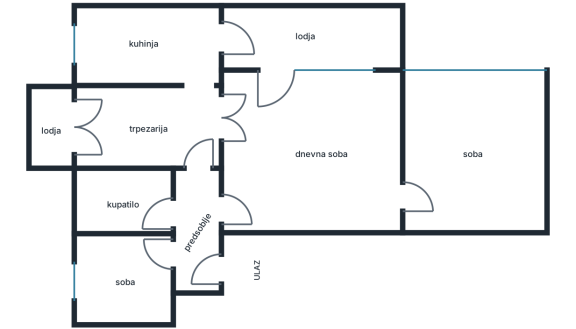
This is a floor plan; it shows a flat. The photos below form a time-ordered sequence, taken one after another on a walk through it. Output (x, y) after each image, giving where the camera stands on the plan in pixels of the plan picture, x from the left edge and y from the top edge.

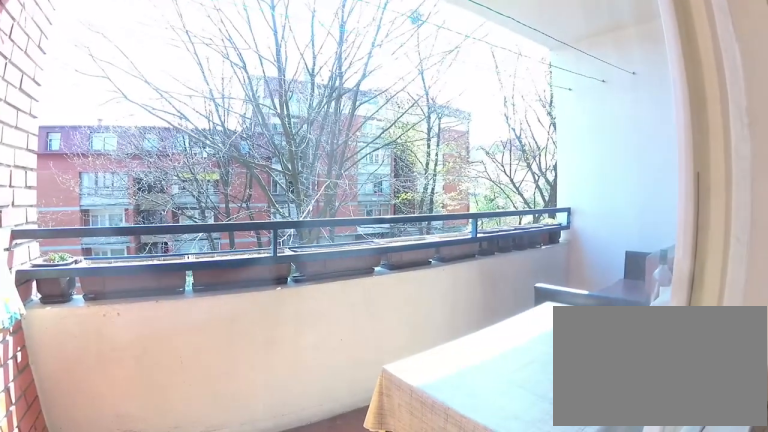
(247, 93)
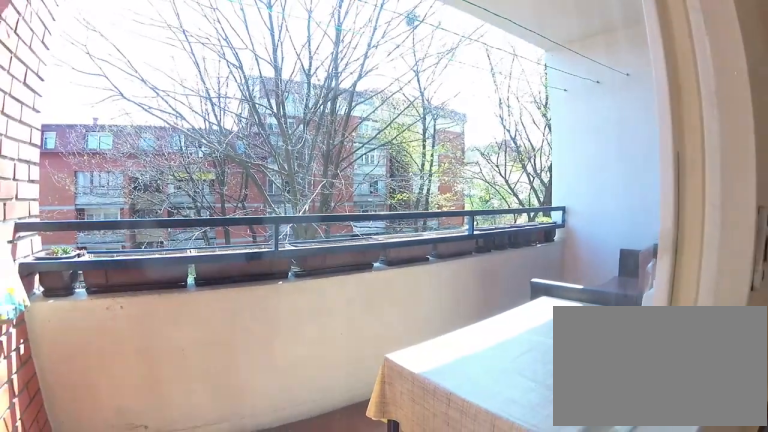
(246, 95)
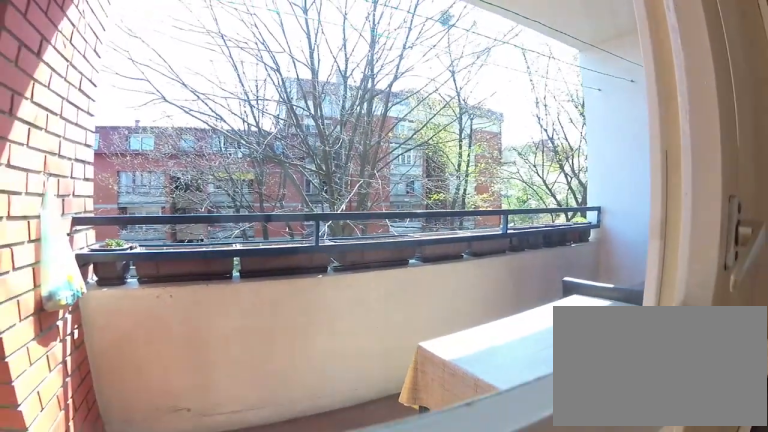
(247, 100)
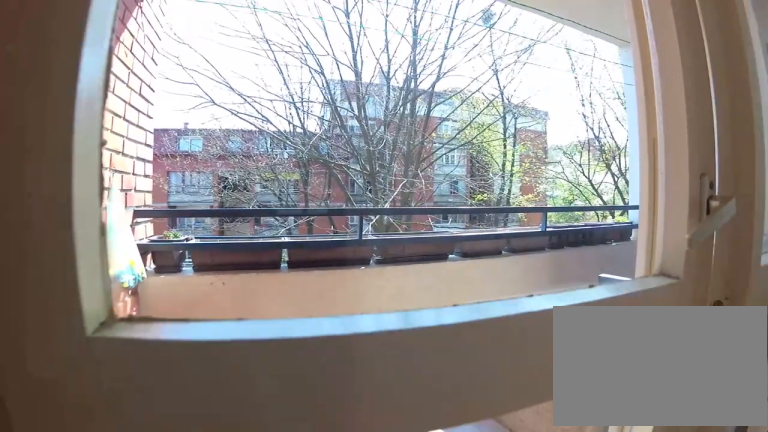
(249, 106)
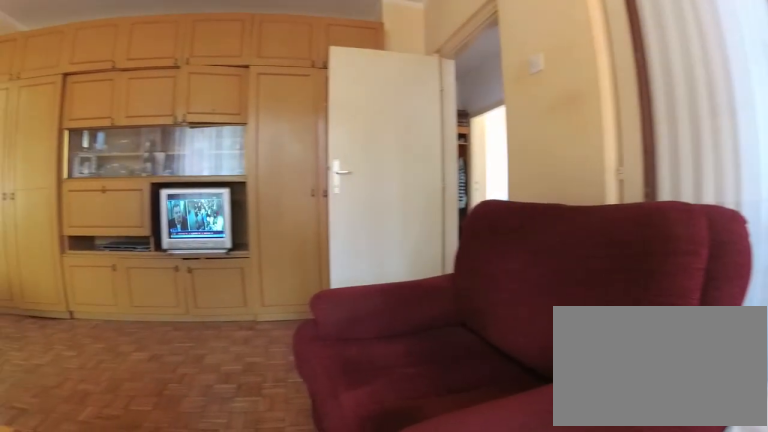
(259, 126)
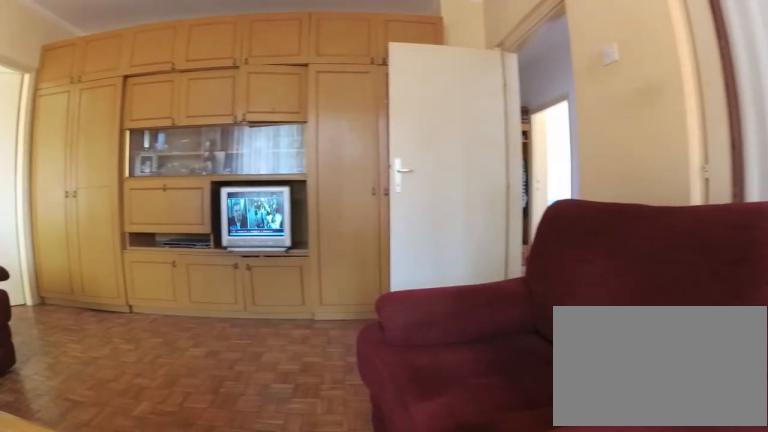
(256, 124)
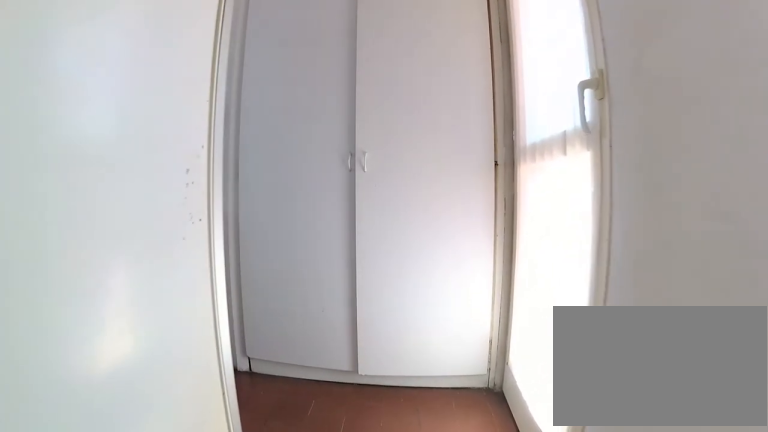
(198, 90)
